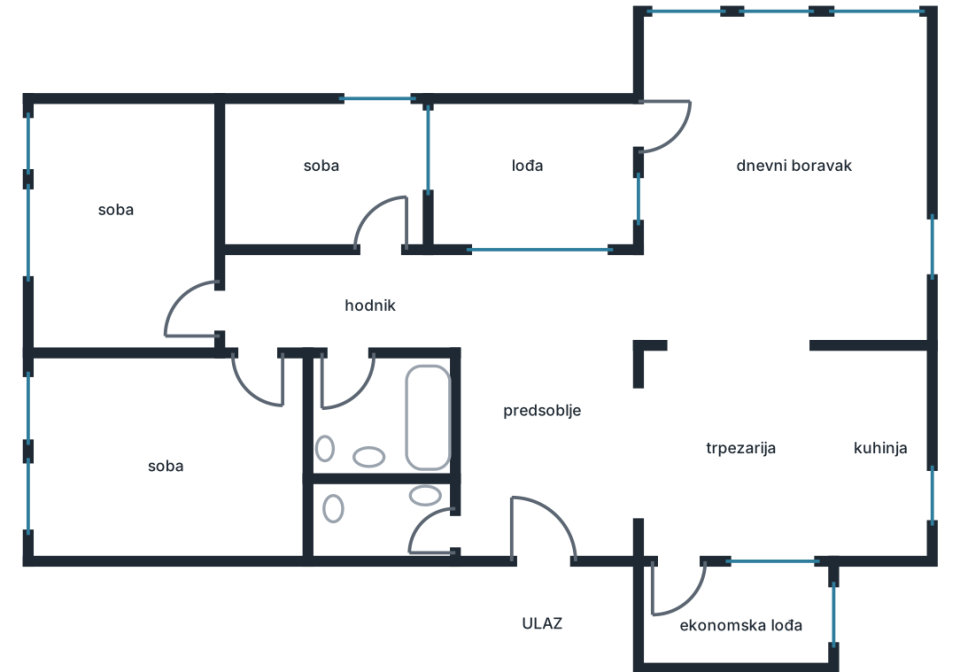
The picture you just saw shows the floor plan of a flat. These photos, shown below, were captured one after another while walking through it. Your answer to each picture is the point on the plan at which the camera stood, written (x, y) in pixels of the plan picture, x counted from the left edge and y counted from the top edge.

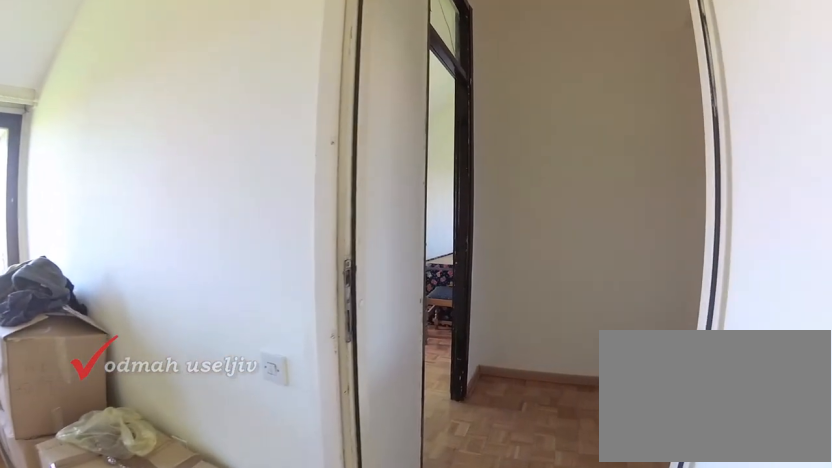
(257, 458)
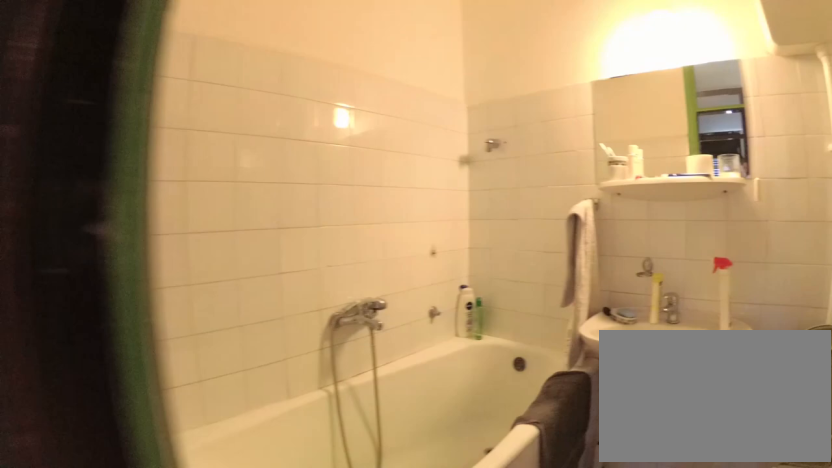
(304, 324)
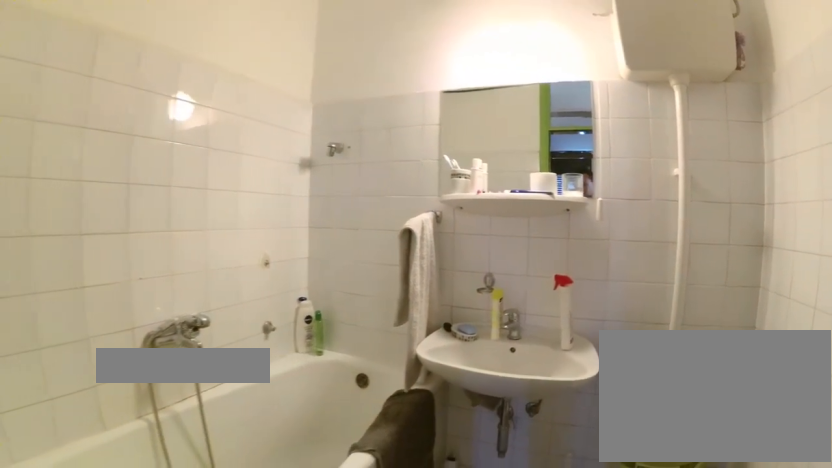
(333, 344)
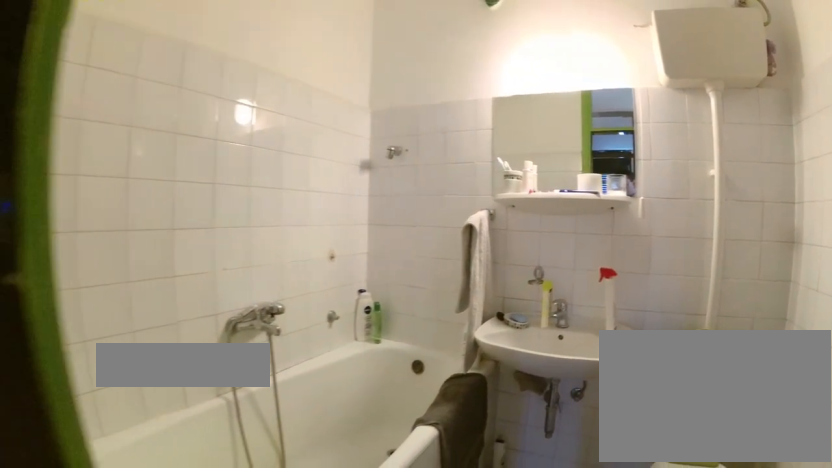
(324, 337)
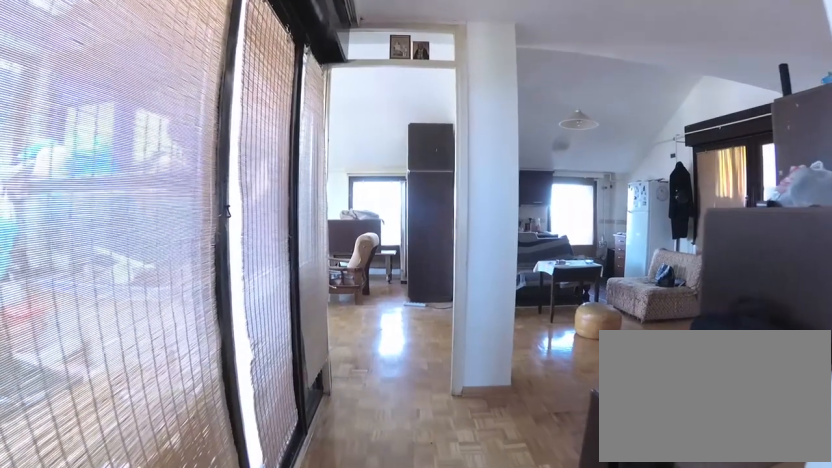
(396, 300)
